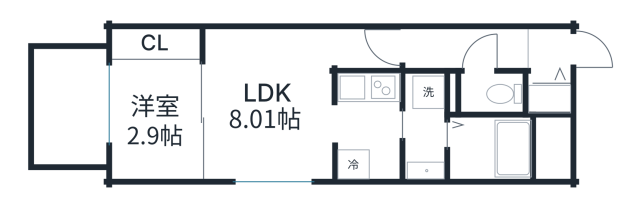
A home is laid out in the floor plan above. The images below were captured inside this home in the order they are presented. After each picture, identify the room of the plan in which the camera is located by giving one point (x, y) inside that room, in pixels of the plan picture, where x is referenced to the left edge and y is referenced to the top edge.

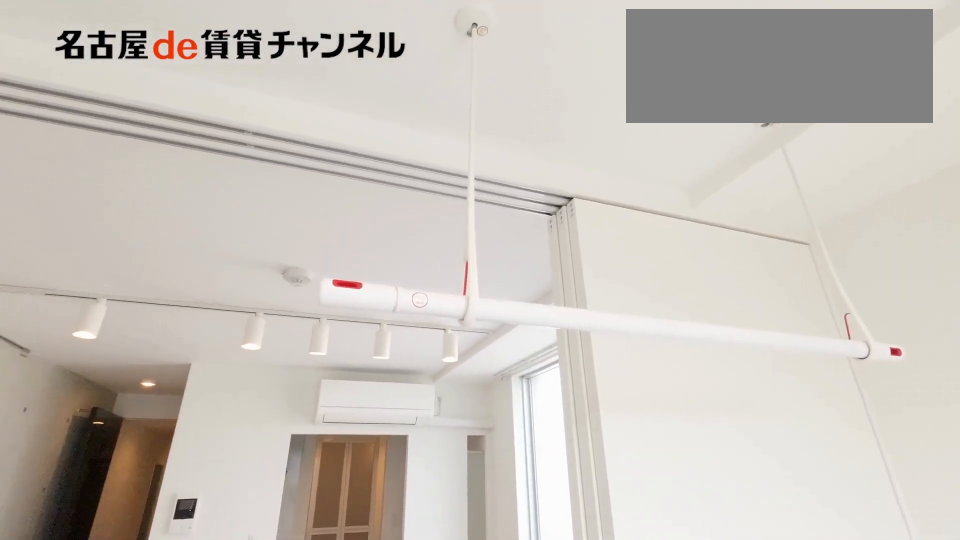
(154, 120)
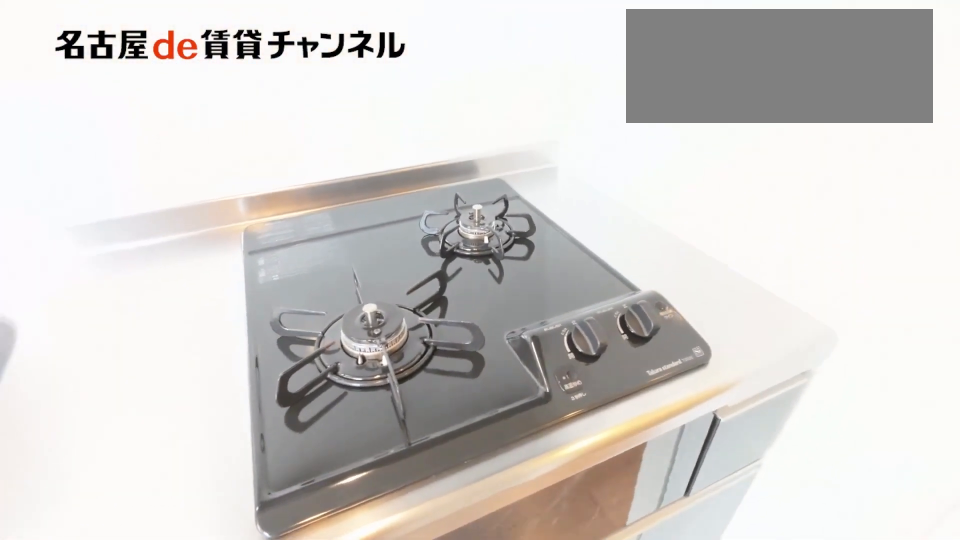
(368, 127)
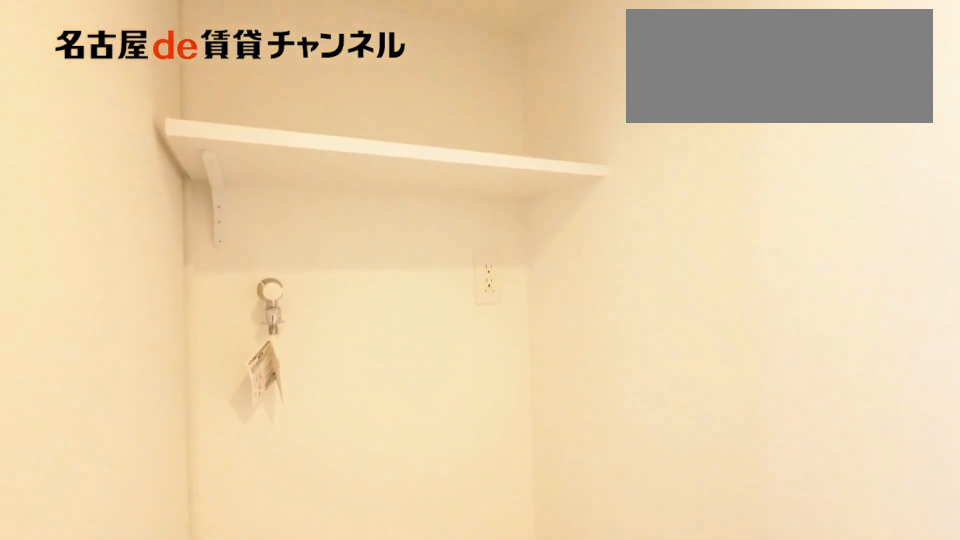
(424, 94)
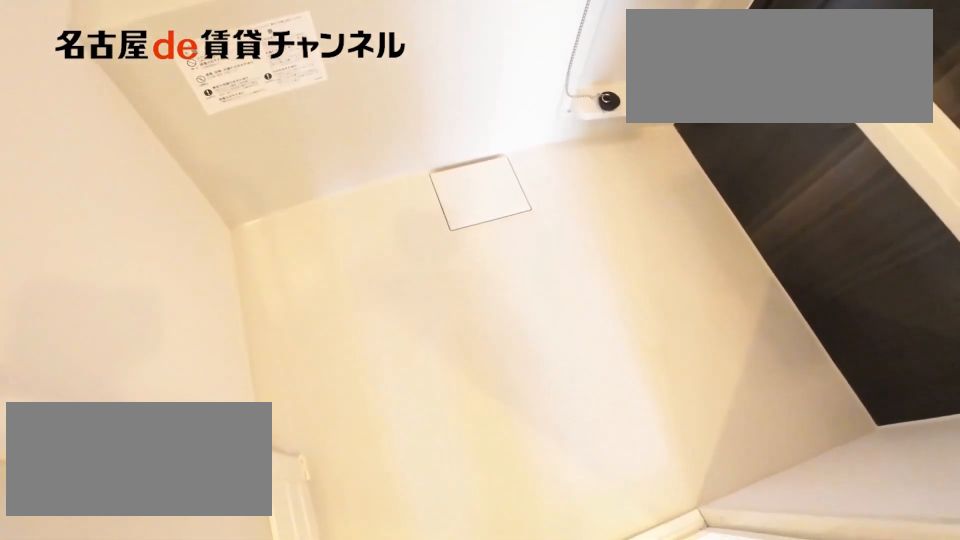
(491, 152)
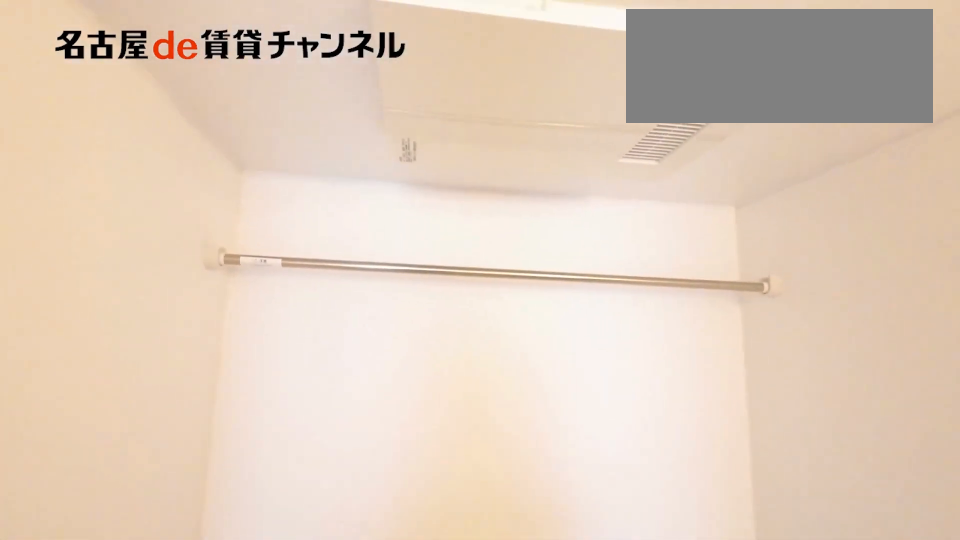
(491, 152)
